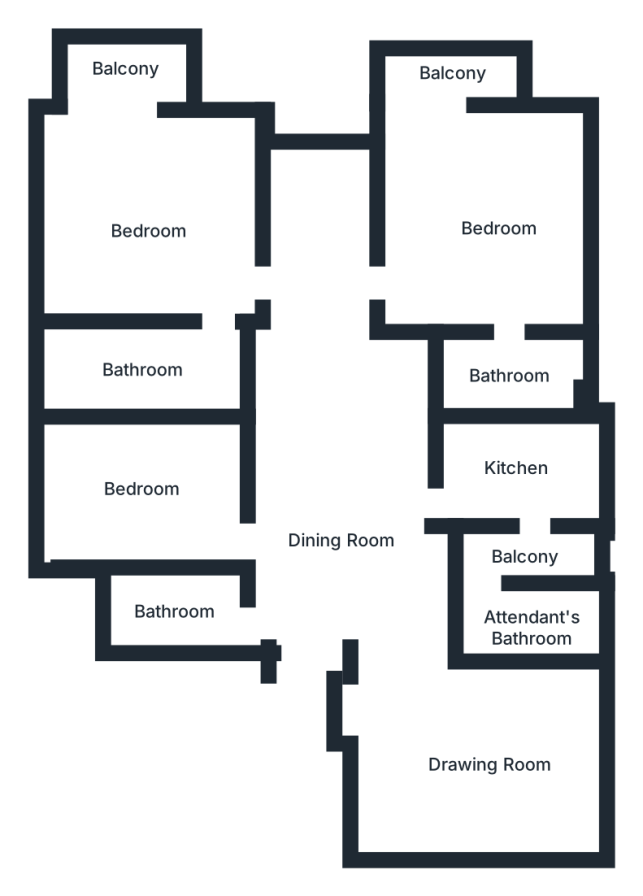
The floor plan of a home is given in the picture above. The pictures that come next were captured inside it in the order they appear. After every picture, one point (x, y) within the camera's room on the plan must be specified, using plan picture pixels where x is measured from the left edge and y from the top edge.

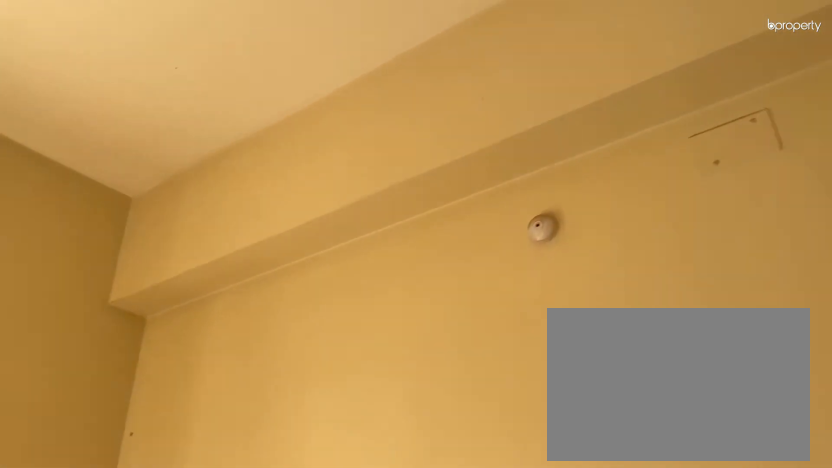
(154, 231)
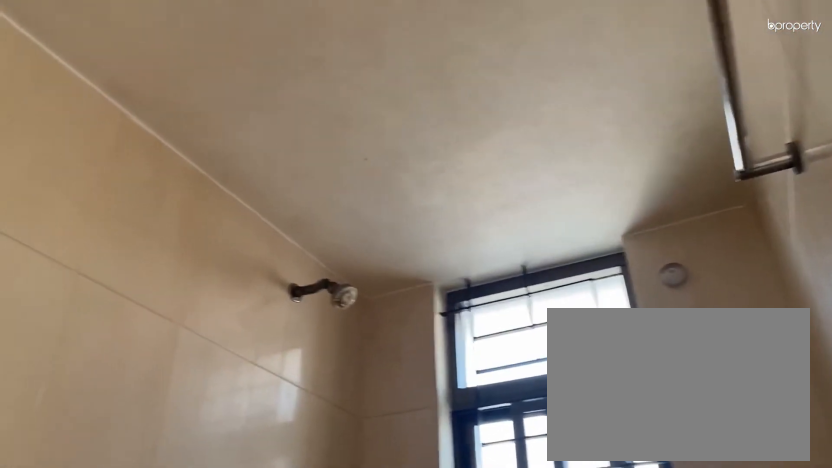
(147, 360)
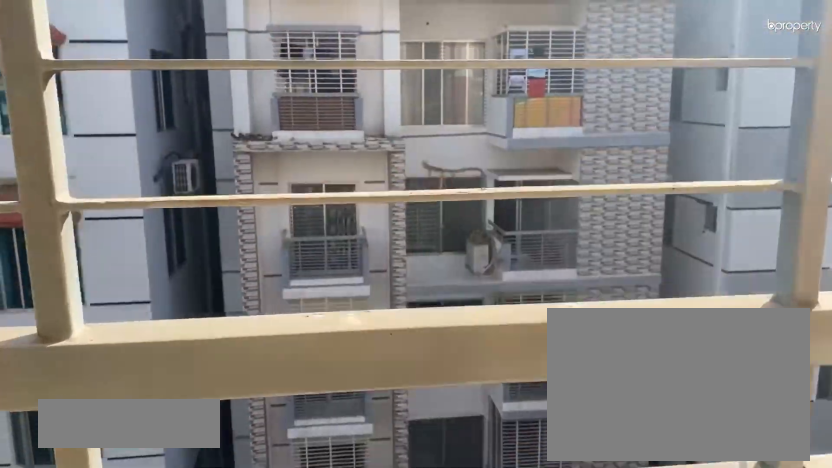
(127, 72)
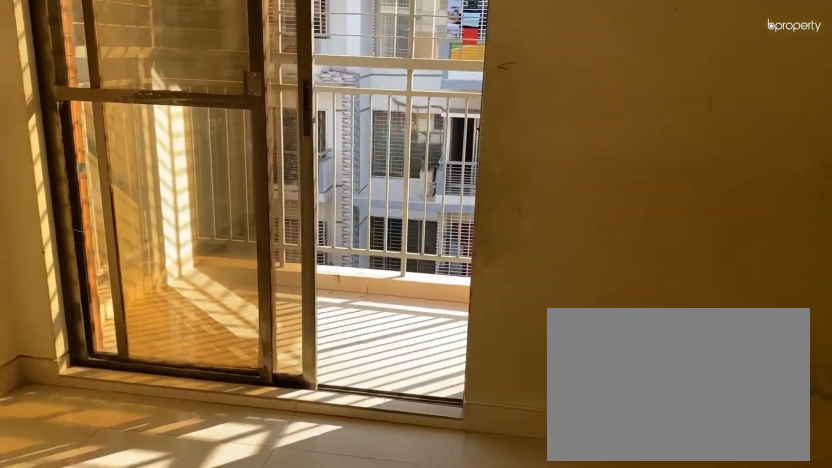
(500, 235)
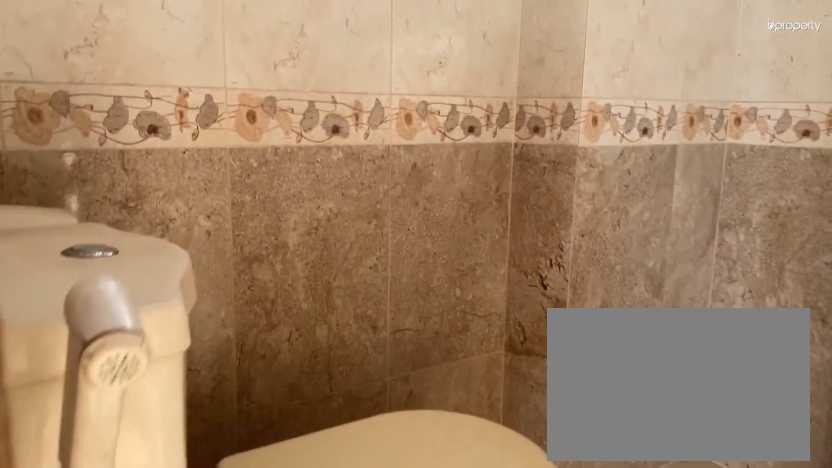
(505, 370)
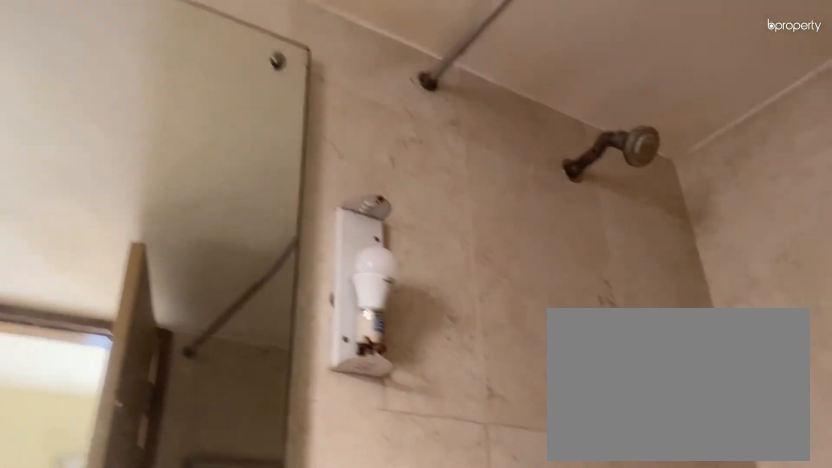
(505, 370)
